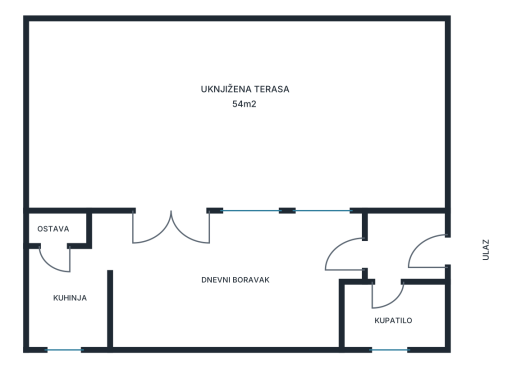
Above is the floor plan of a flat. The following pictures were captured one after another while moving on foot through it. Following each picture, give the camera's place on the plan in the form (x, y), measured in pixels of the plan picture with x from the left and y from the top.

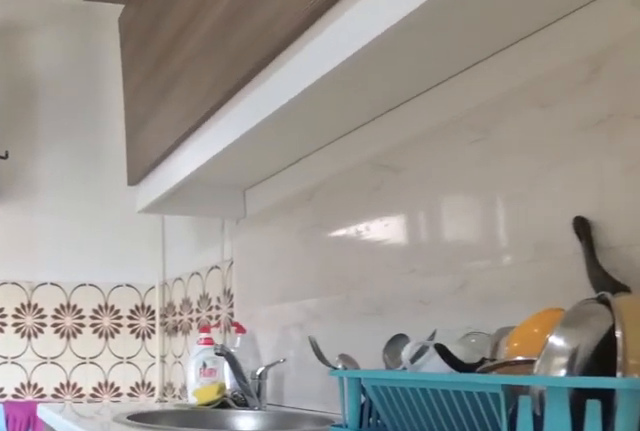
(65, 240)
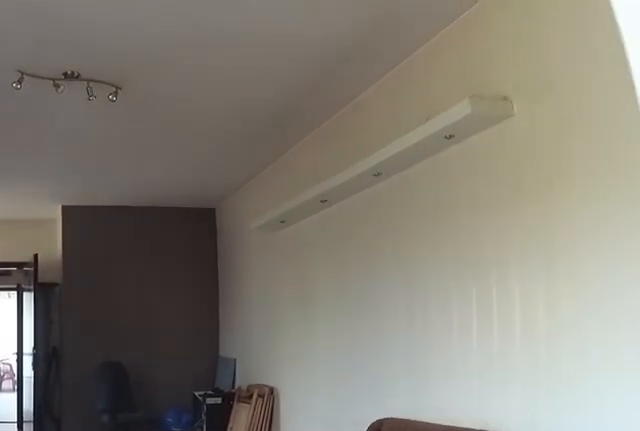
(110, 251)
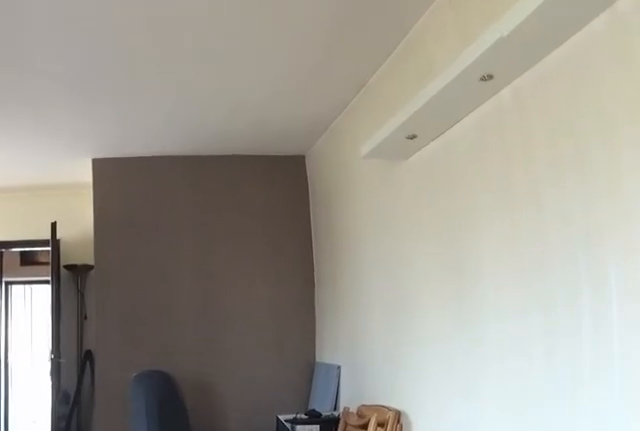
(152, 264)
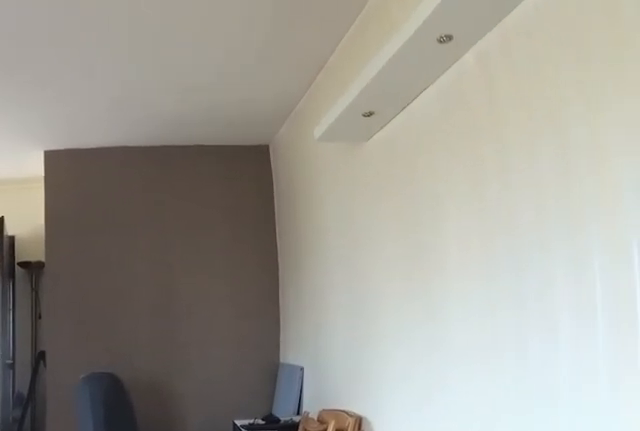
(159, 271)
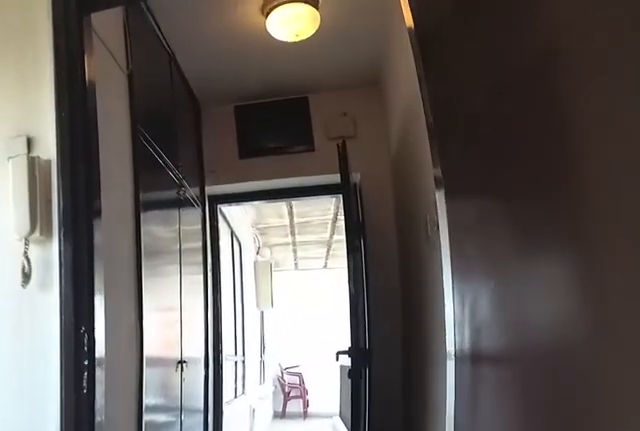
(286, 264)
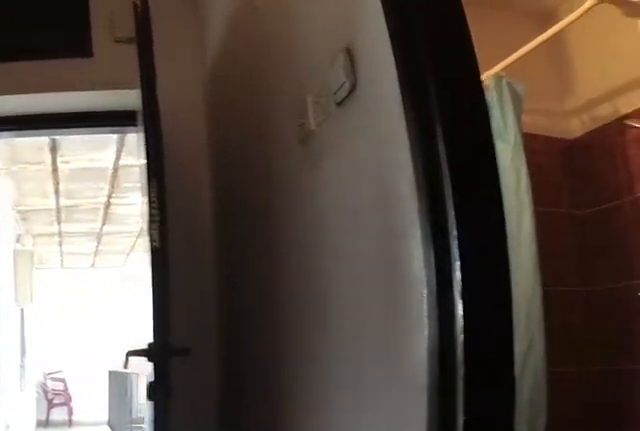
(342, 258)
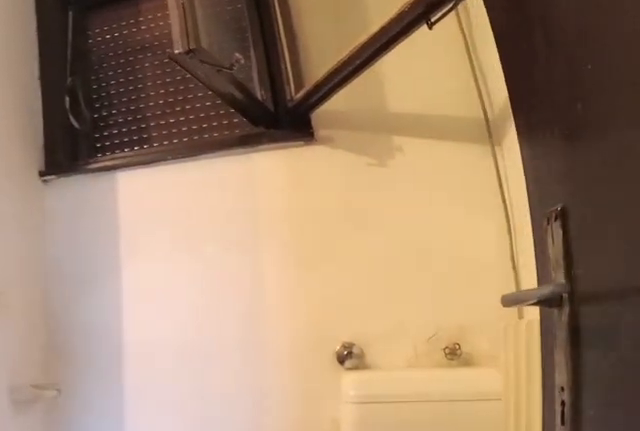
(358, 269)
